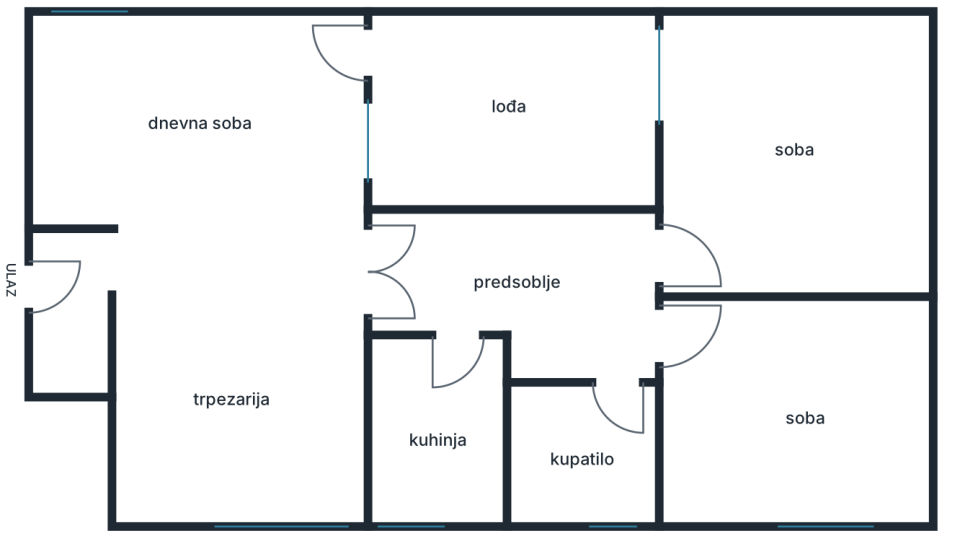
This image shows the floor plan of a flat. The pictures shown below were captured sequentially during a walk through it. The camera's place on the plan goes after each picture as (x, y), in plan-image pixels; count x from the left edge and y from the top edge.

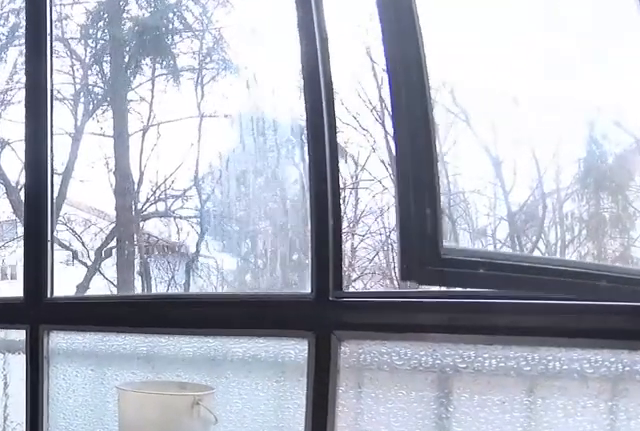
(603, 120)
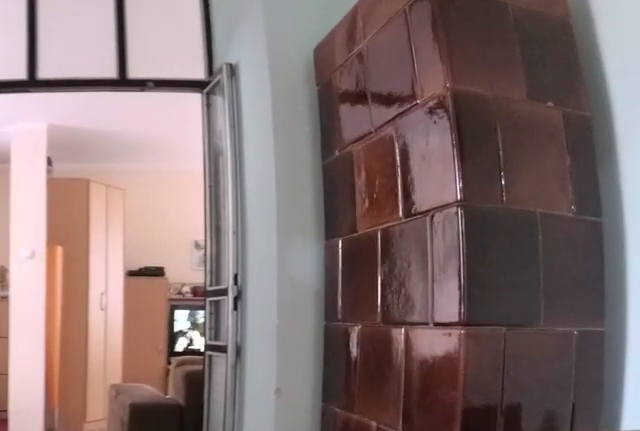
(513, 277)
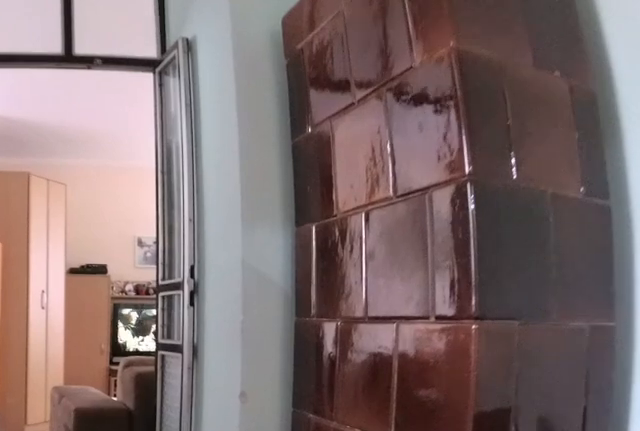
(497, 275)
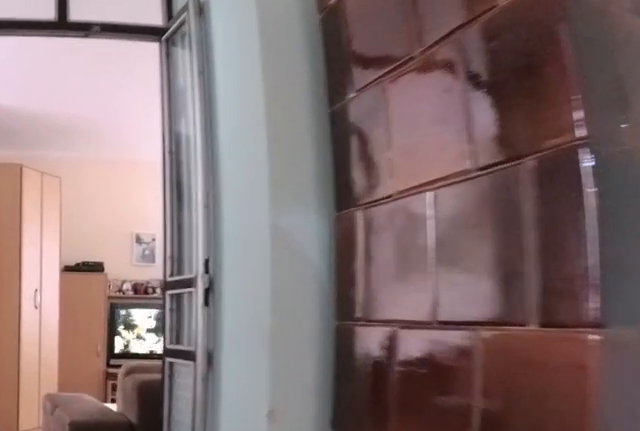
(481, 273)
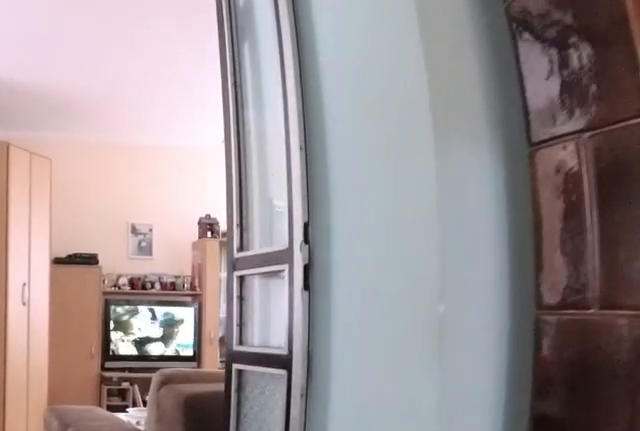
(448, 269)
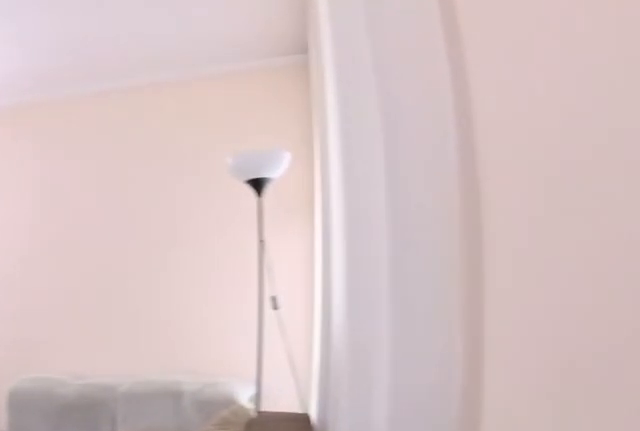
(354, 279)
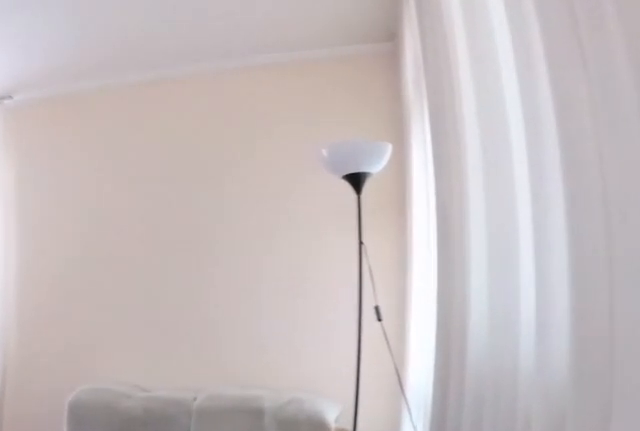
(349, 280)
